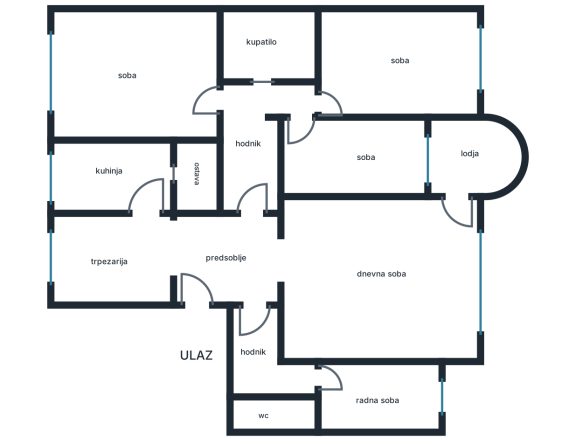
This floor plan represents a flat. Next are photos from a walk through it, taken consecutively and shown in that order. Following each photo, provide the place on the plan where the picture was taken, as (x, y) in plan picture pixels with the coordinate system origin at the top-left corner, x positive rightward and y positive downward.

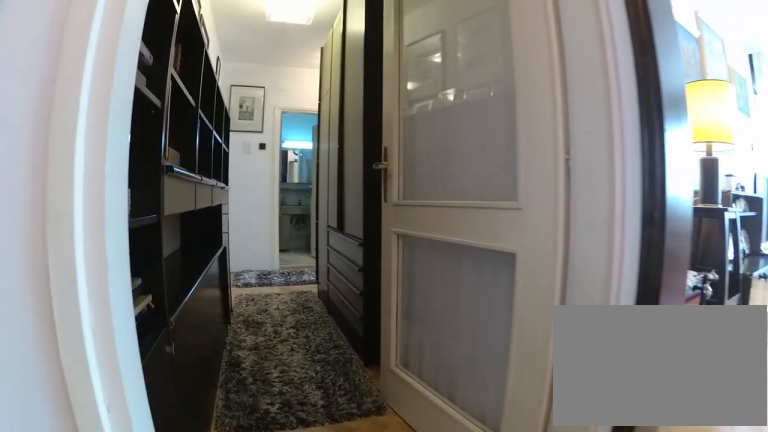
(236, 253)
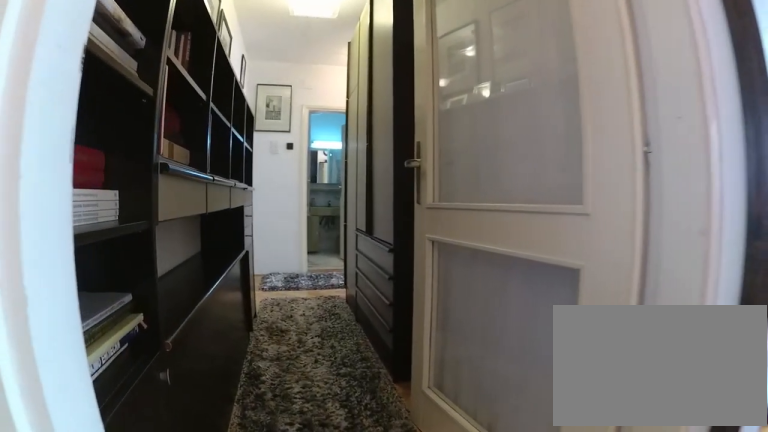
(244, 251)
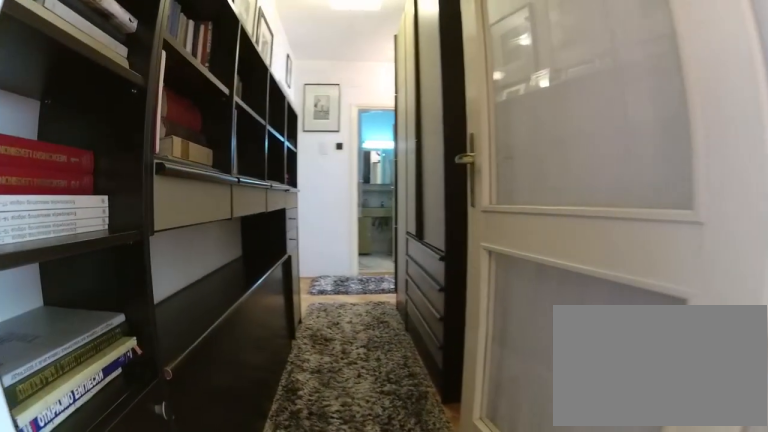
(252, 246)
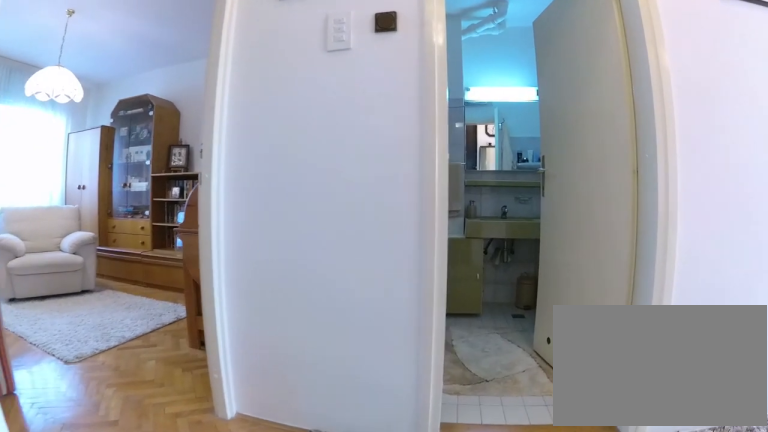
(258, 159)
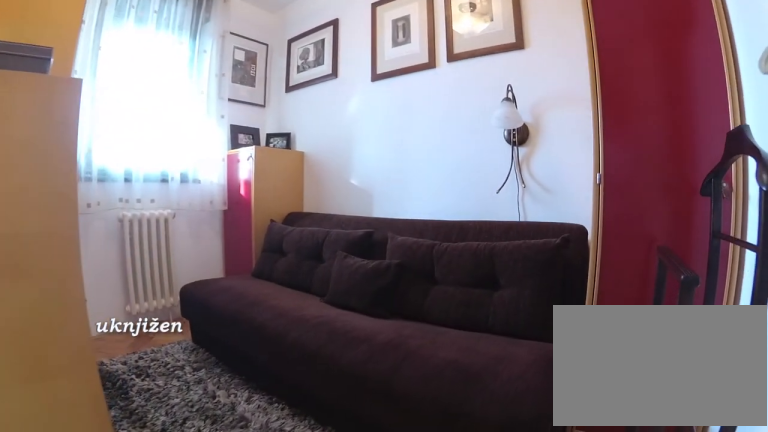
(290, 109)
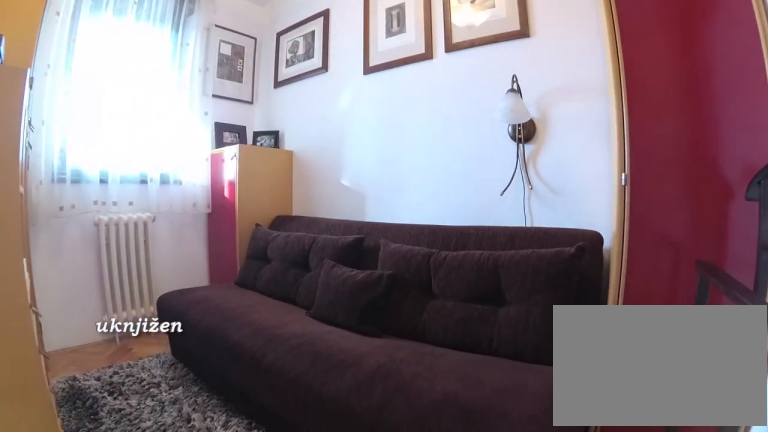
(292, 116)
